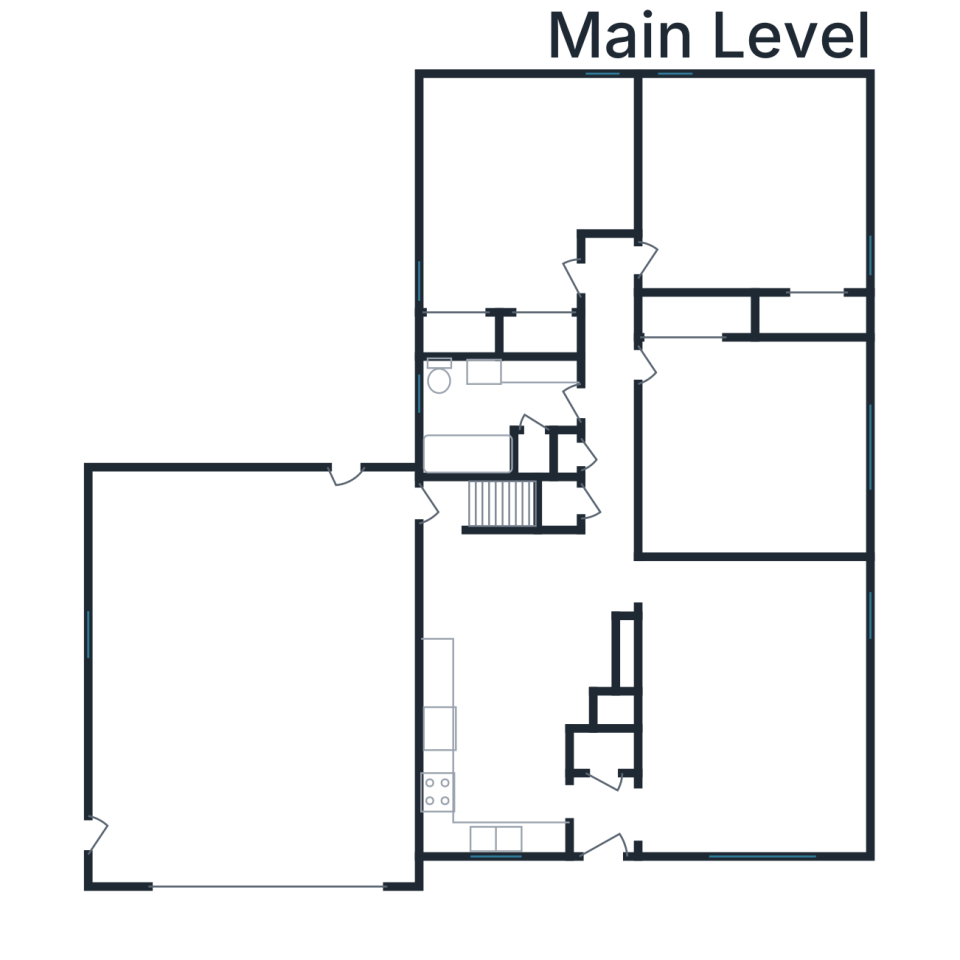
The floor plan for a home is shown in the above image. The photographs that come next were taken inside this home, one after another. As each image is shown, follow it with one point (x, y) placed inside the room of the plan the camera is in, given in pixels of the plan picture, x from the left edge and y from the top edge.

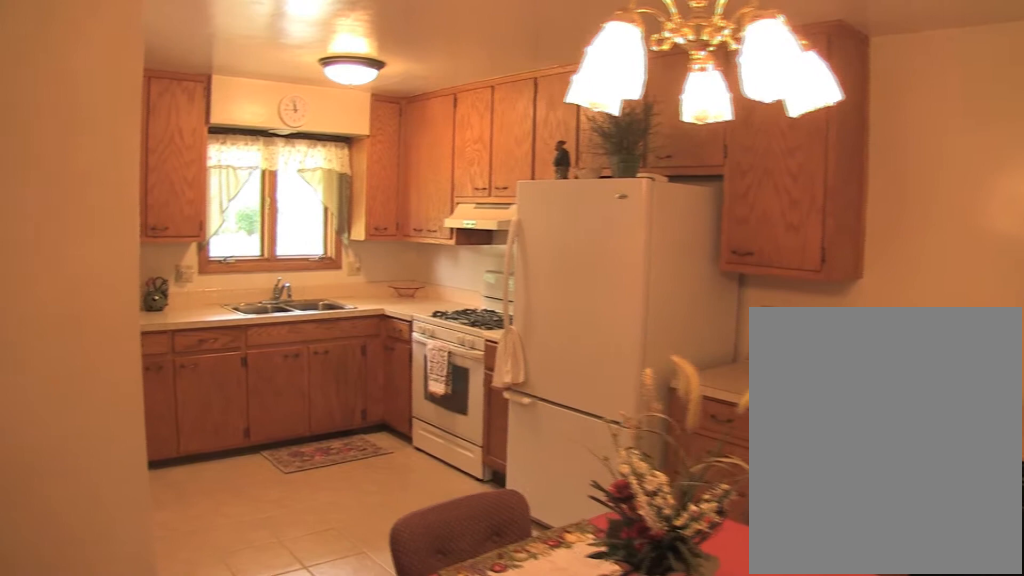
(512, 679)
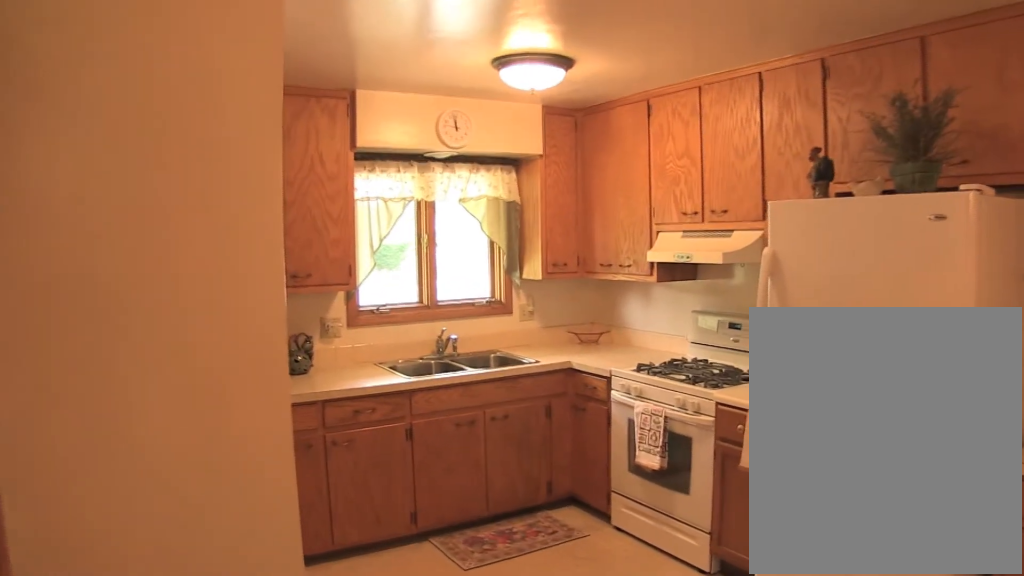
(512, 679)
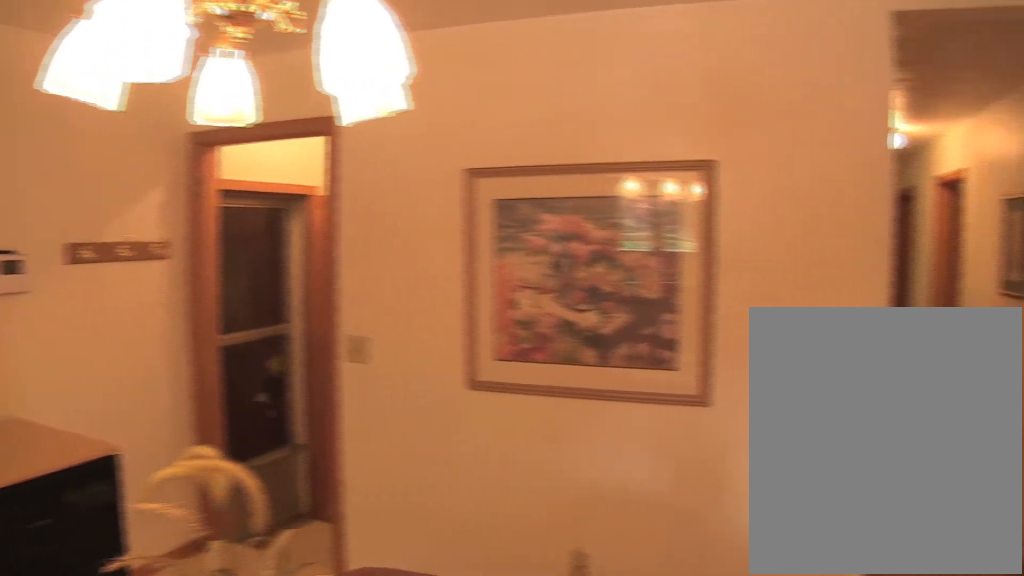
(512, 679)
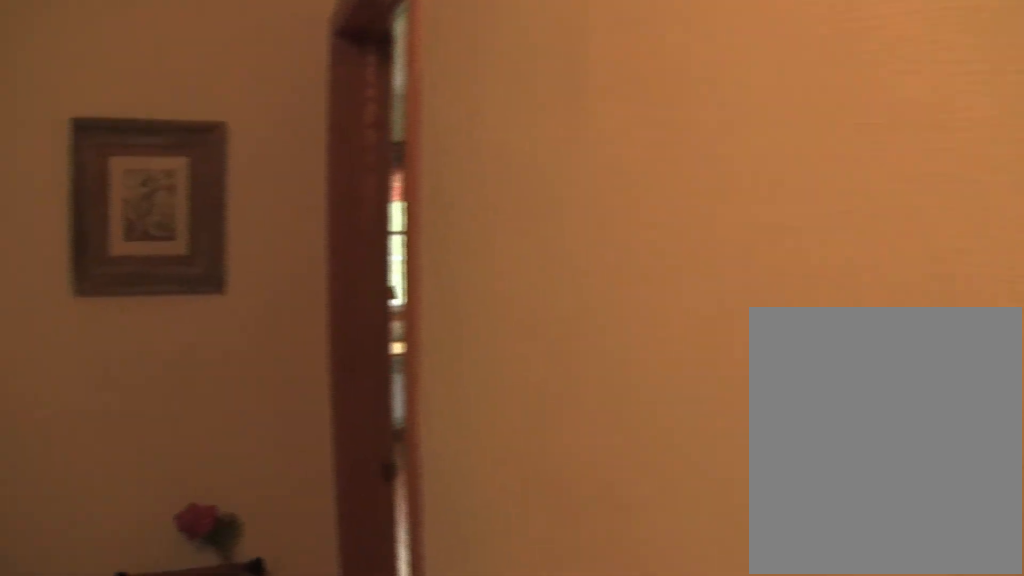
(609, 382)
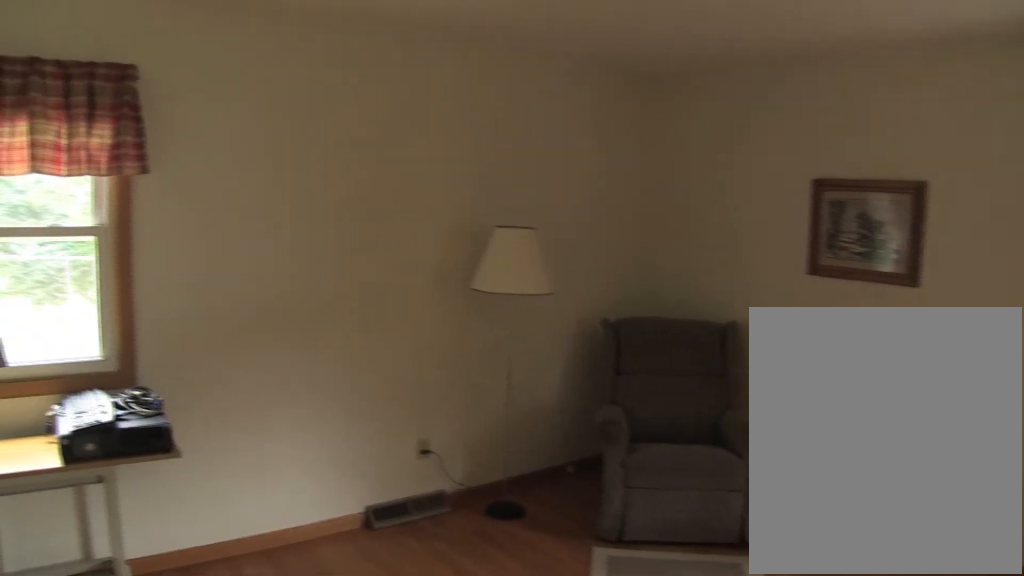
(749, 185)
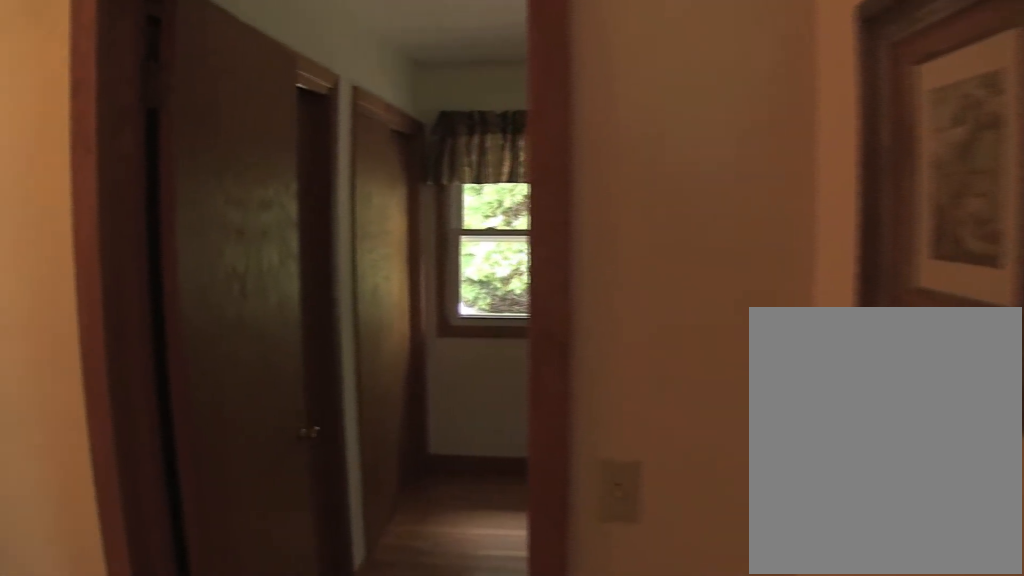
(610, 382)
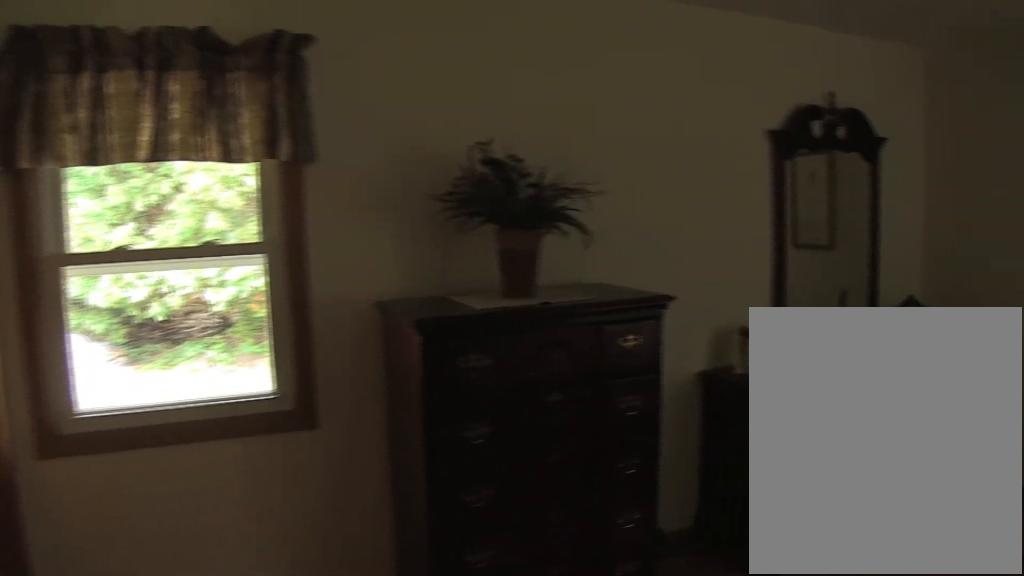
(521, 191)
